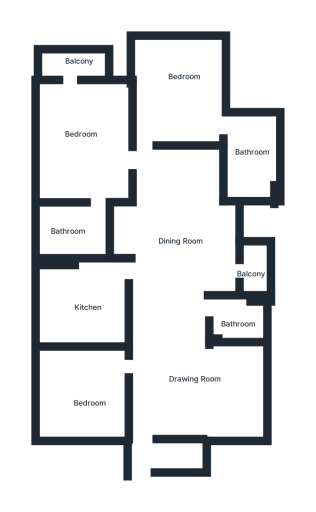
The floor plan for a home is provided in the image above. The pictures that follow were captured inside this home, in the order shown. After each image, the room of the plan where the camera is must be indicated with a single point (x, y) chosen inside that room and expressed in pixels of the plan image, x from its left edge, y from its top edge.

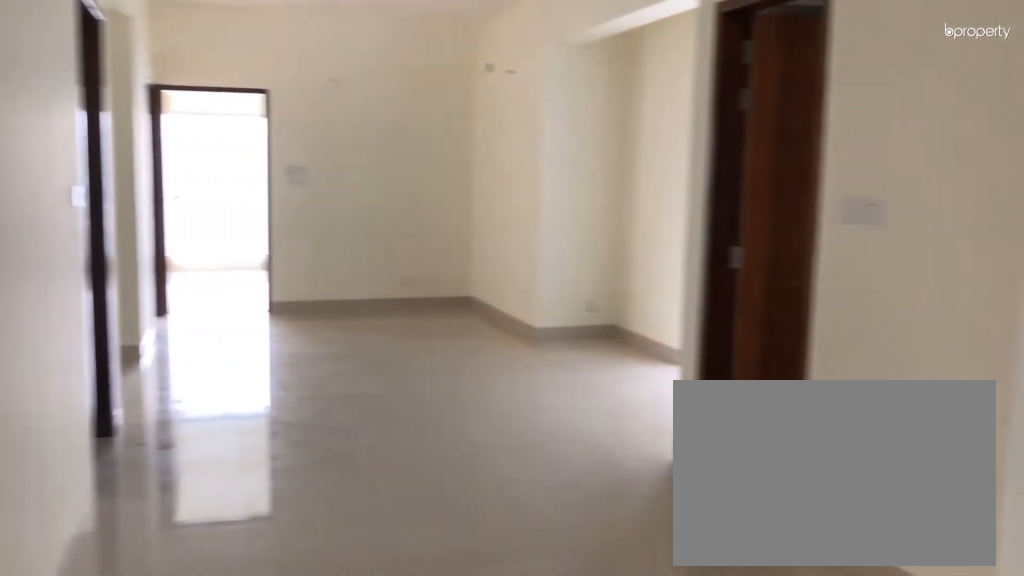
(172, 378)
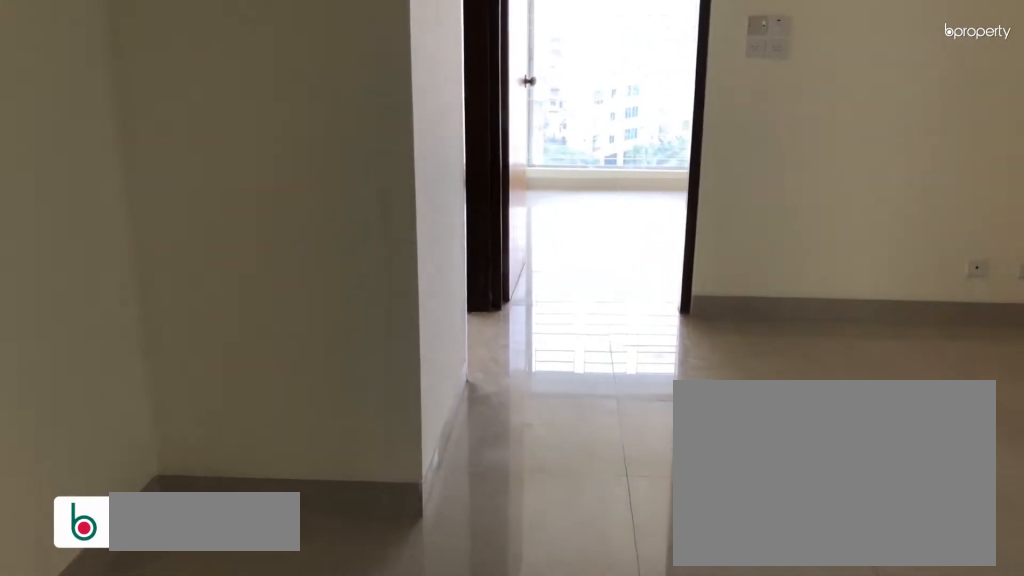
(172, 256)
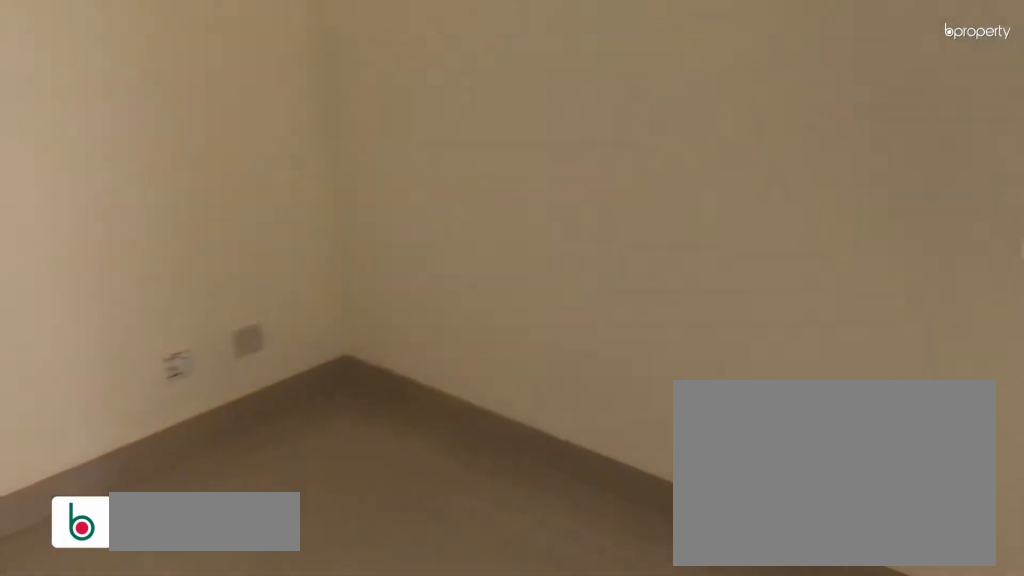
(94, 387)
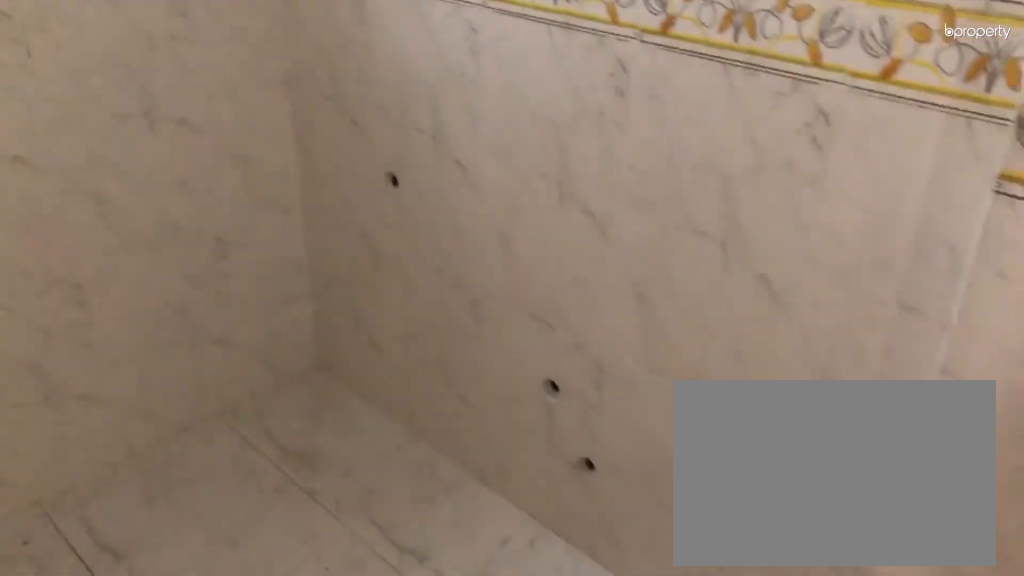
(240, 317)
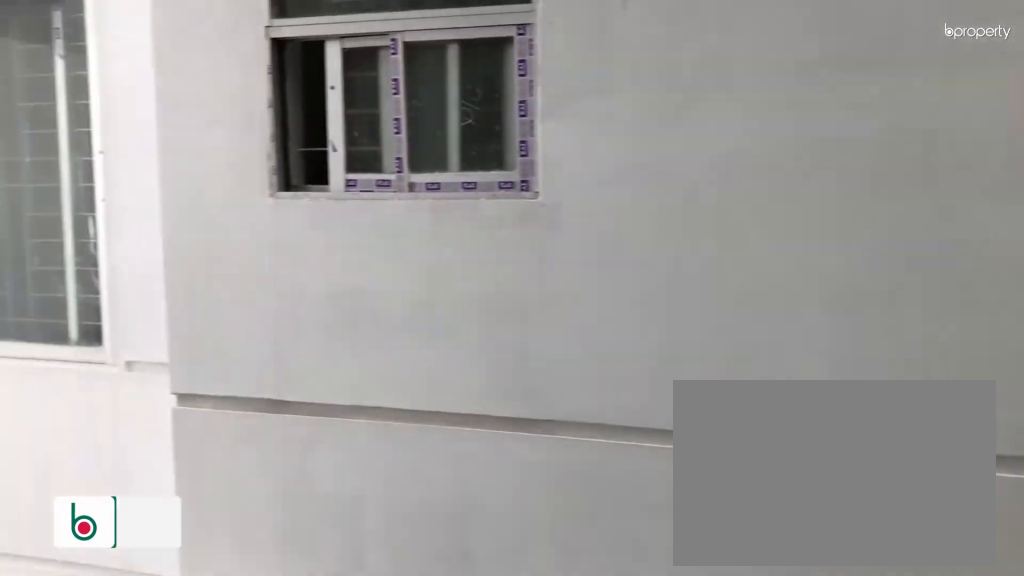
(258, 268)
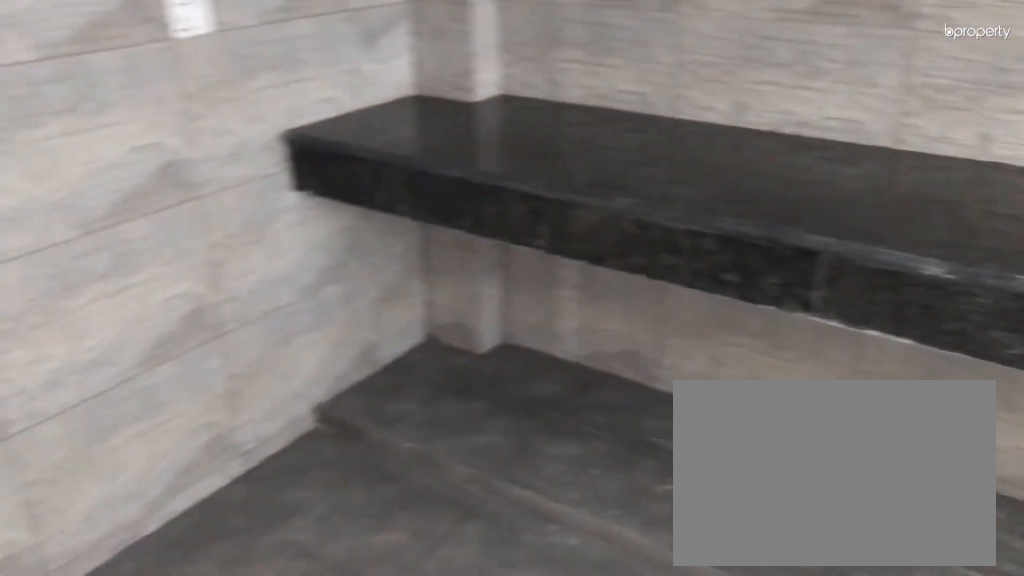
(87, 304)
